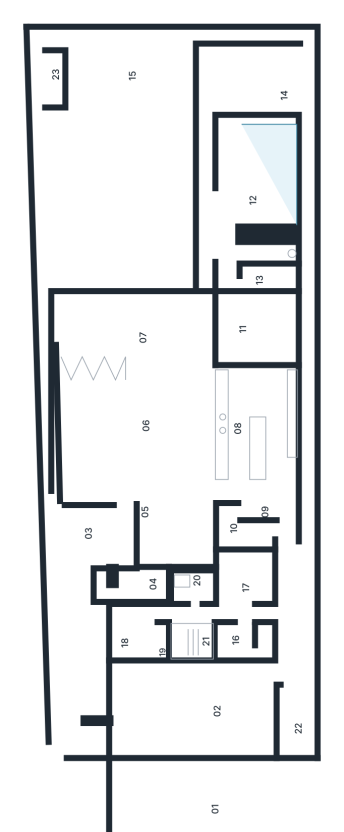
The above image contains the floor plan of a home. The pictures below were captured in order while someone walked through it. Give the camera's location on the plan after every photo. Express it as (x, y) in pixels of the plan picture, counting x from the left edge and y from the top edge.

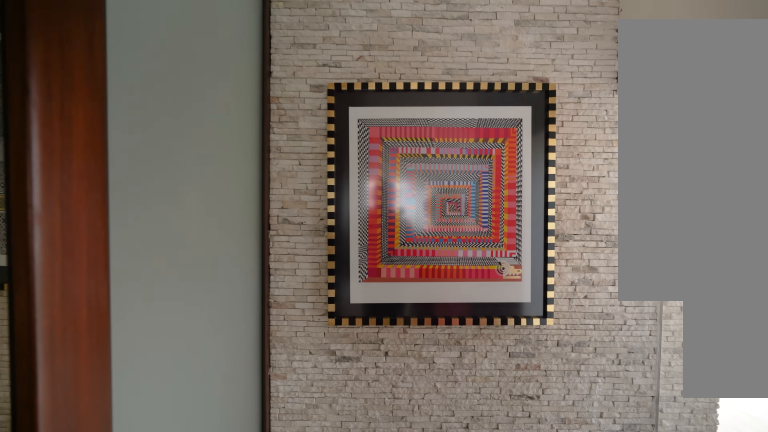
(126, 579)
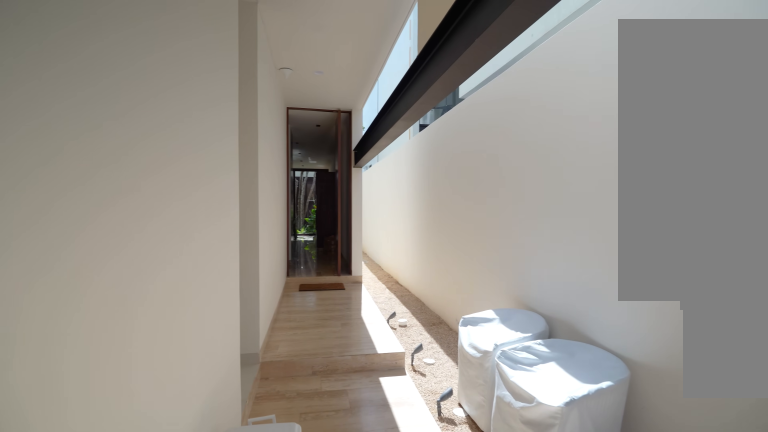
(288, 674)
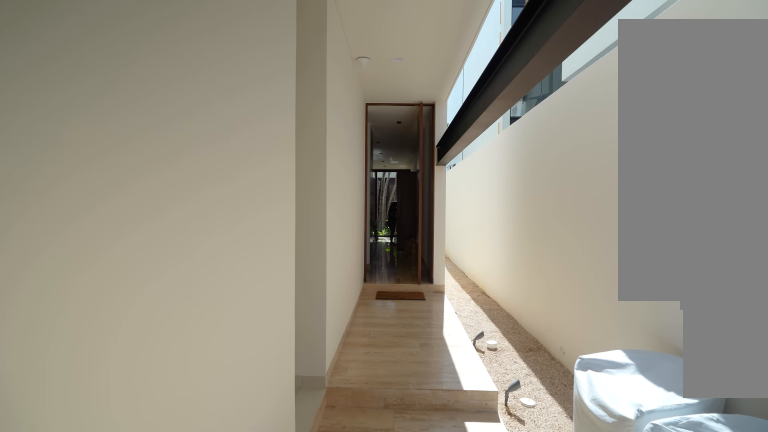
(288, 674)
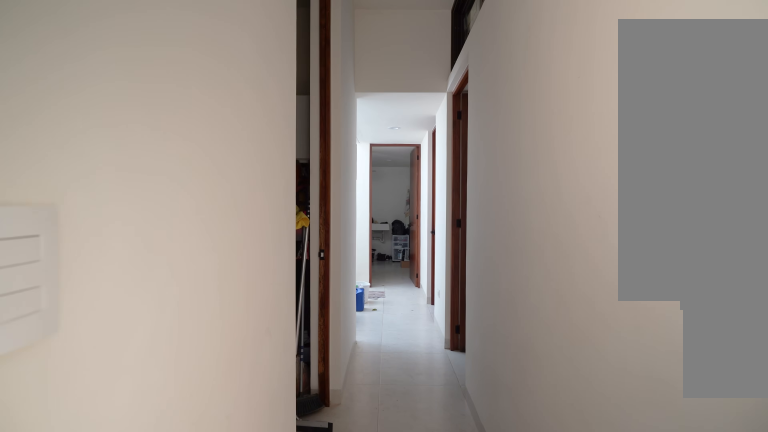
(280, 612)
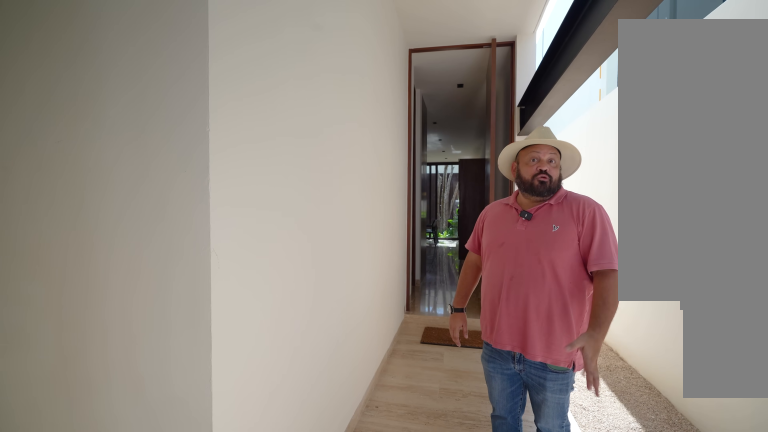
(285, 610)
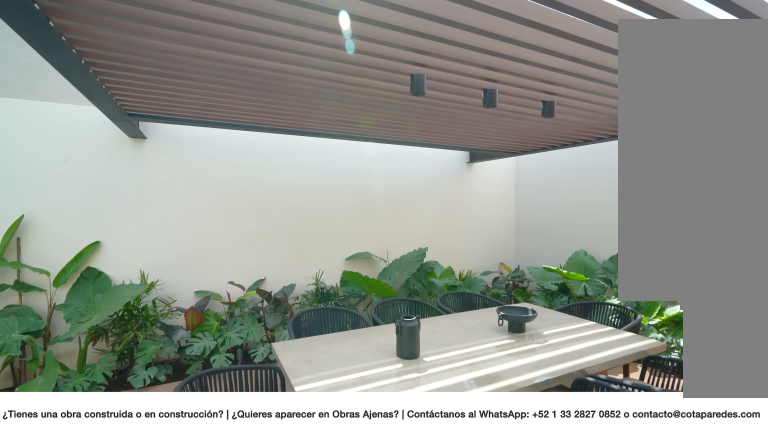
(231, 115)
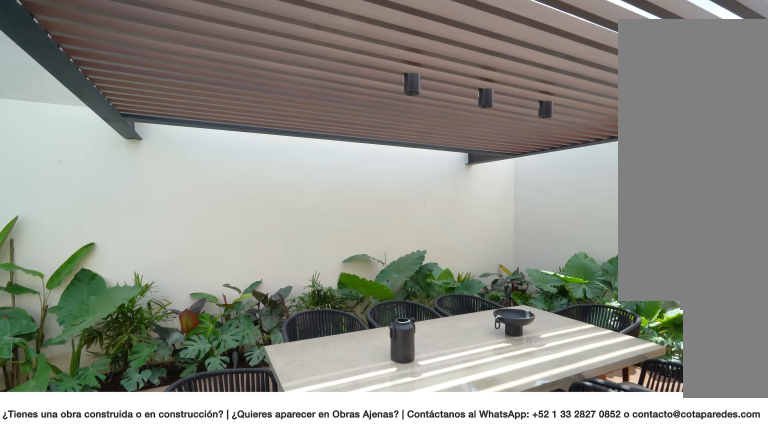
(230, 113)
